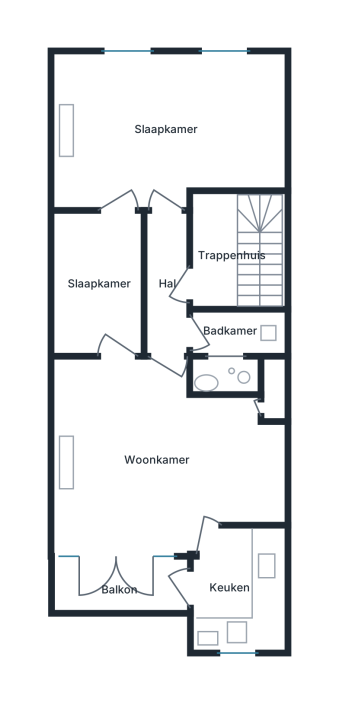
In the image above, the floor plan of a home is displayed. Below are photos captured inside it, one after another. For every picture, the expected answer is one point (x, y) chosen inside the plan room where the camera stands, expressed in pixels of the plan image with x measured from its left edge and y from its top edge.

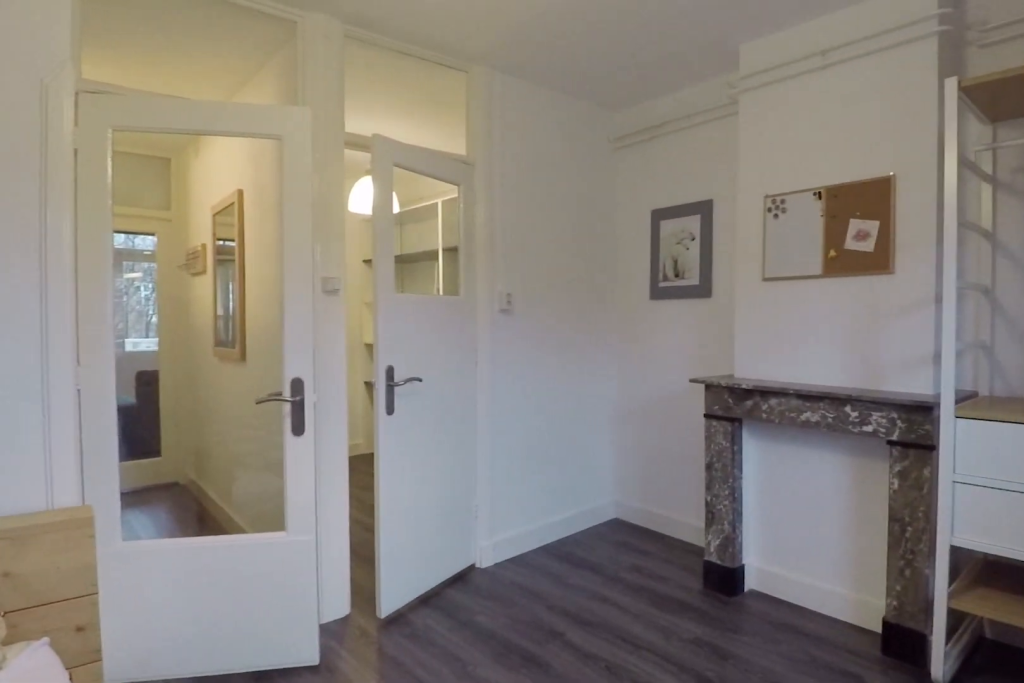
(168, 128)
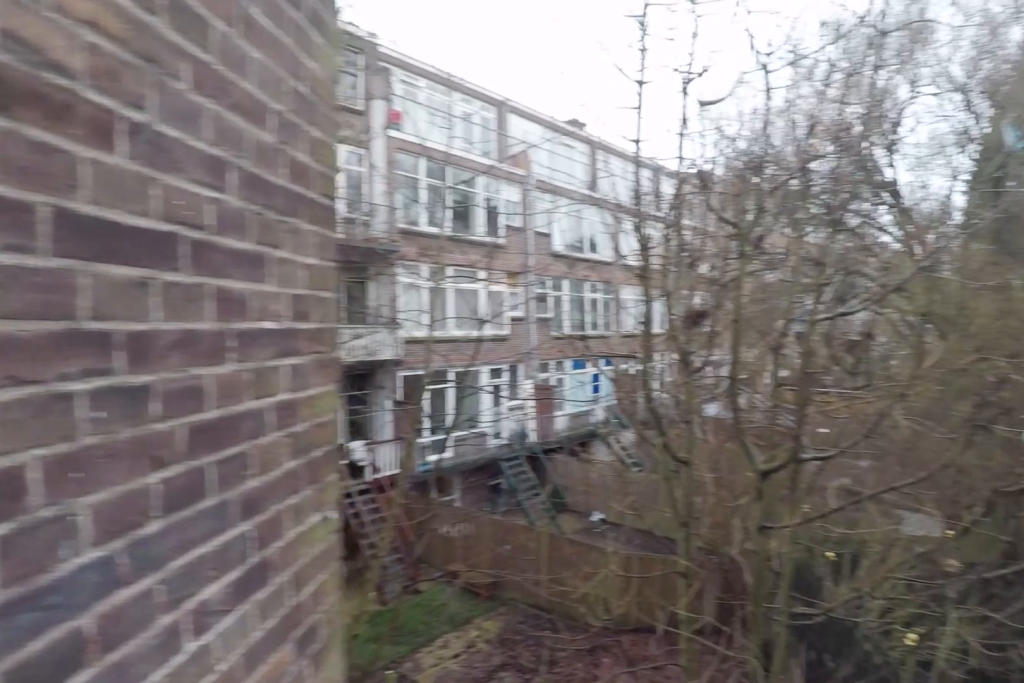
(118, 589)
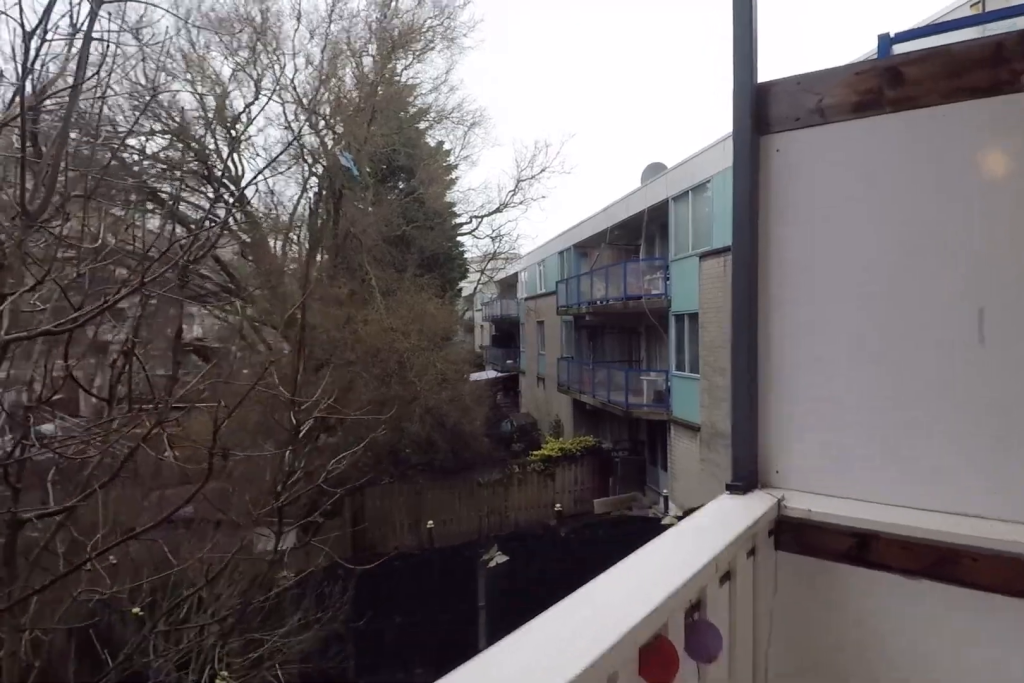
(118, 589)
